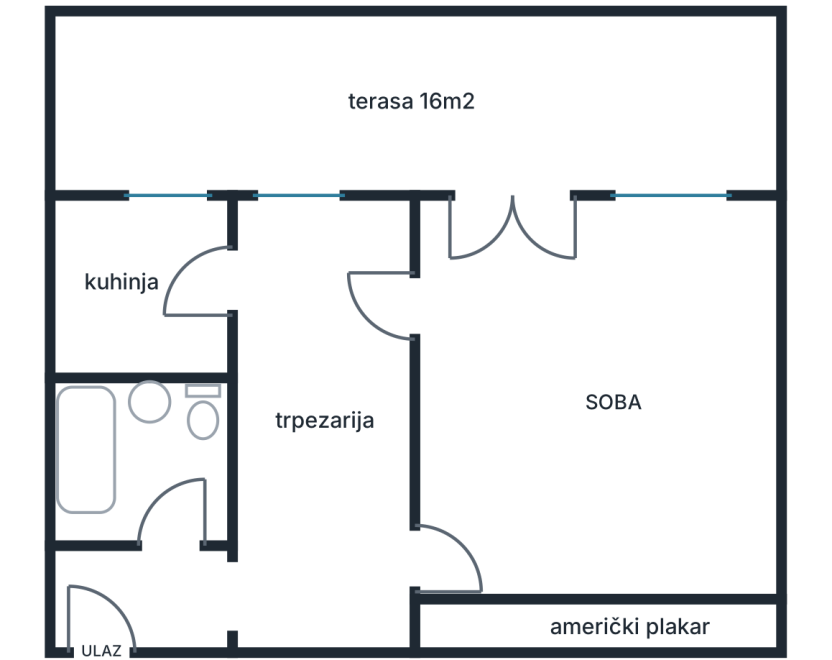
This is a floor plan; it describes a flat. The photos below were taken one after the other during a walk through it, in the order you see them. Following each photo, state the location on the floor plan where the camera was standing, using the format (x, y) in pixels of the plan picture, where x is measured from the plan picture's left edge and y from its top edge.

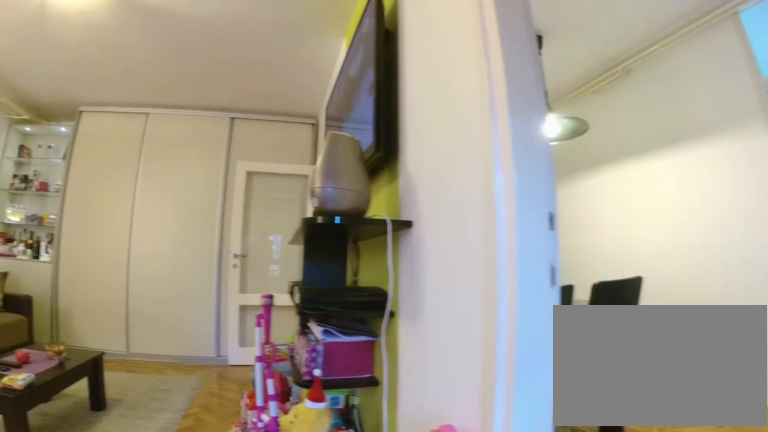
(541, 253)
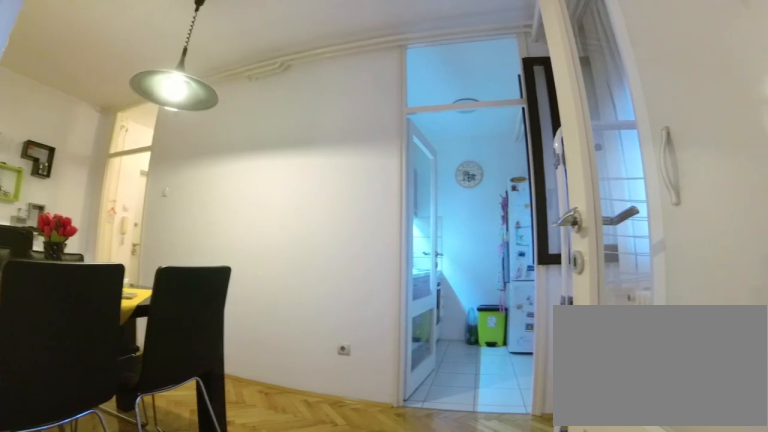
(486, 294)
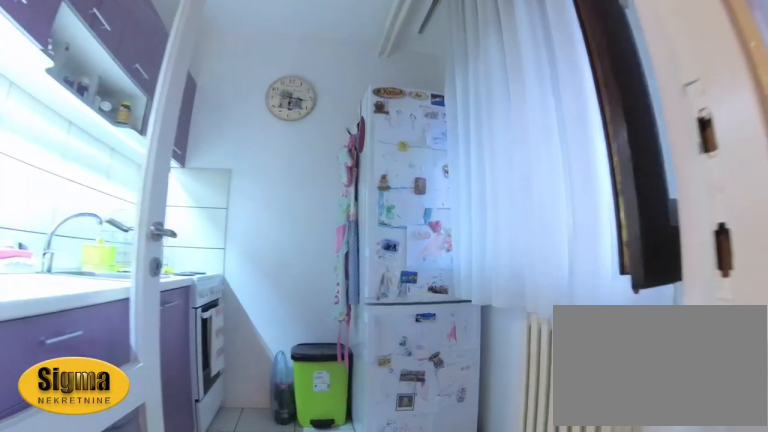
(294, 294)
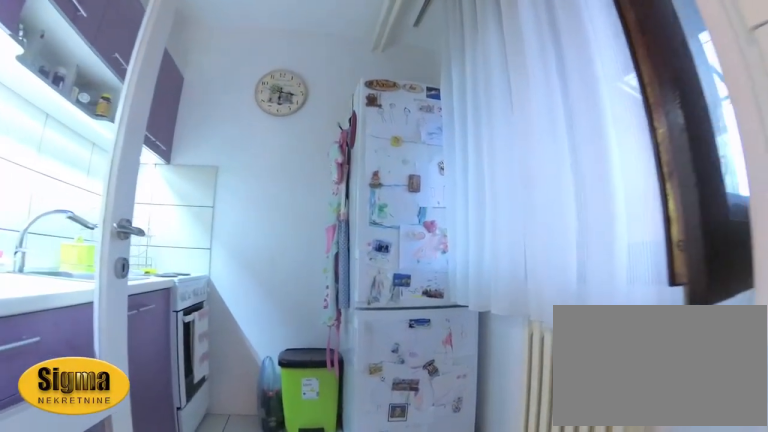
(282, 294)
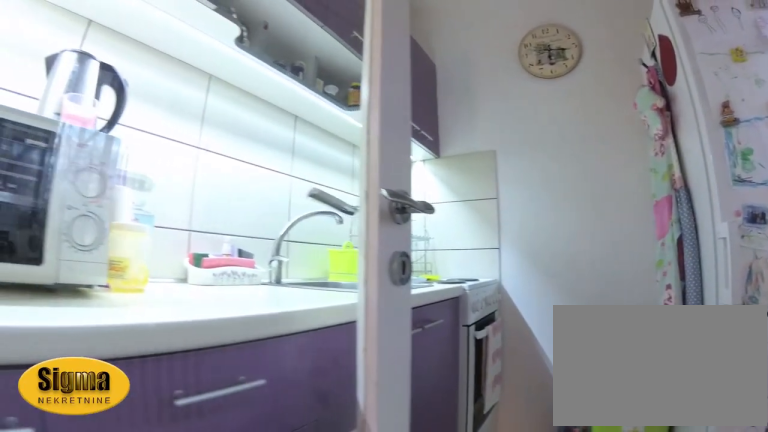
(215, 265)
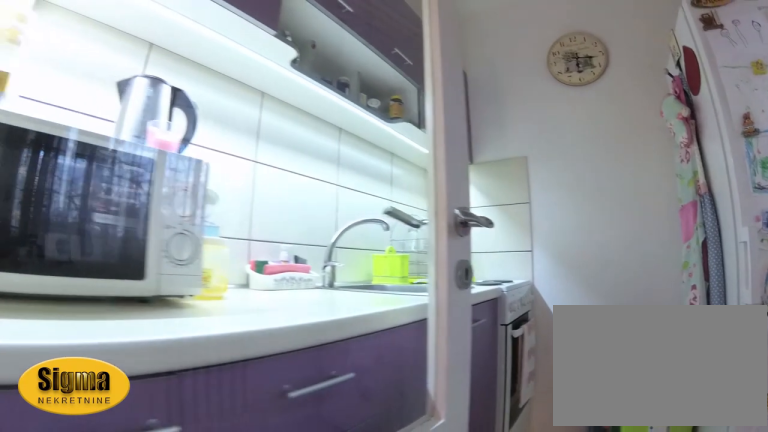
(223, 262)
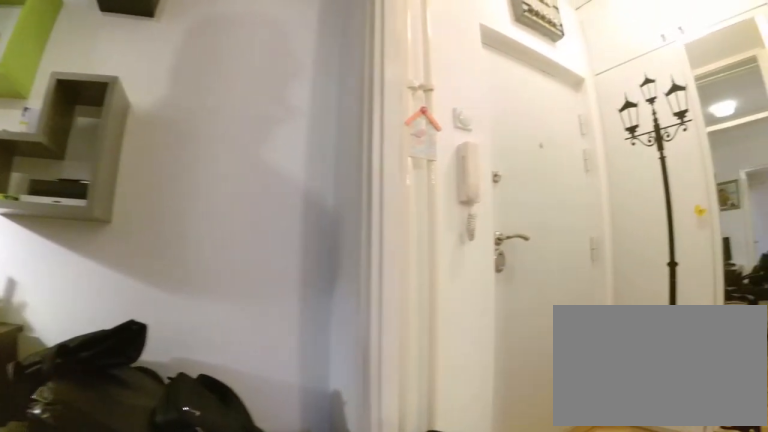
(289, 544)
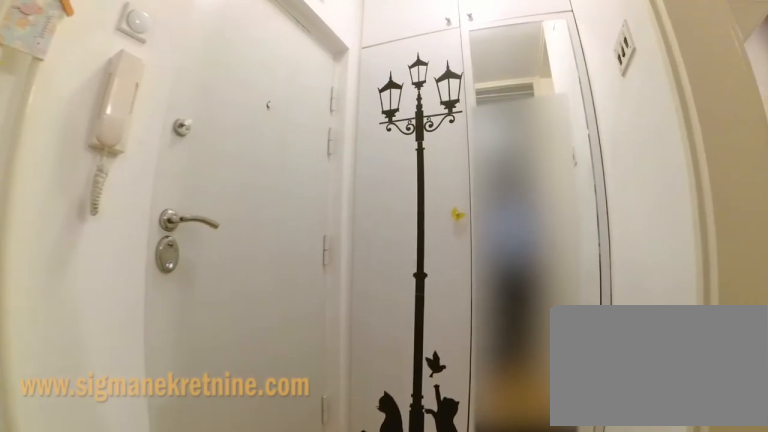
(271, 589)
